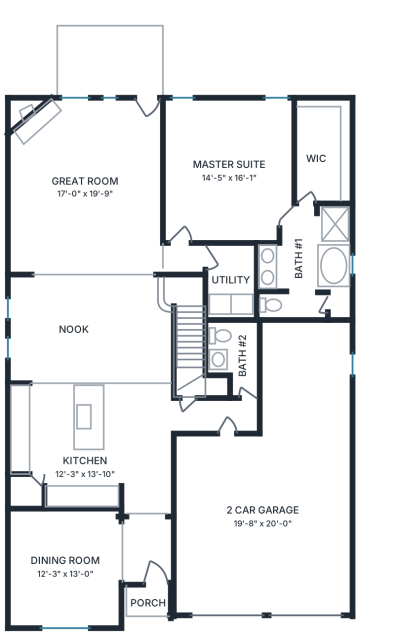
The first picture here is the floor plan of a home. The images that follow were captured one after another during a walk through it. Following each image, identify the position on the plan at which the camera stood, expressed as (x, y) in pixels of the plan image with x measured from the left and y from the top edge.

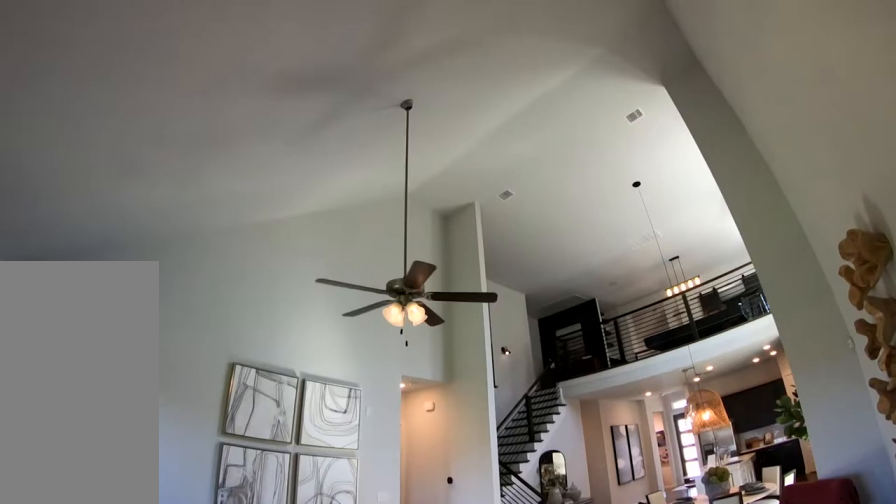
(44, 135)
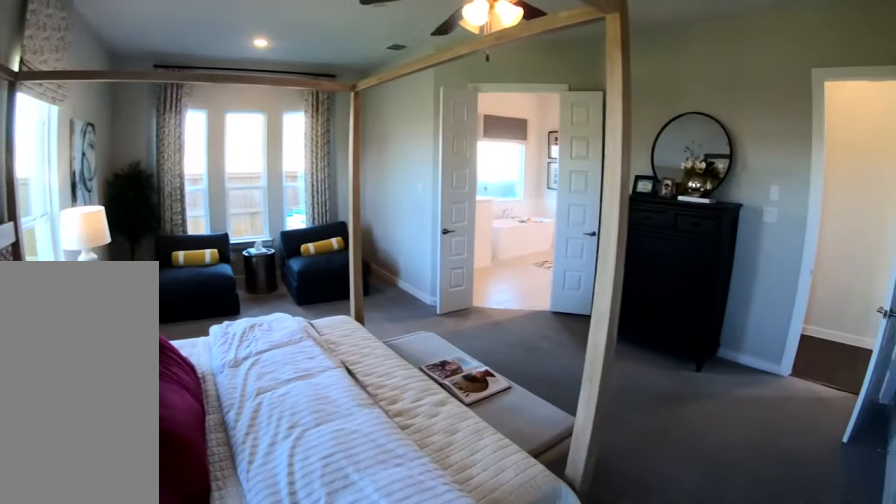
(180, 177)
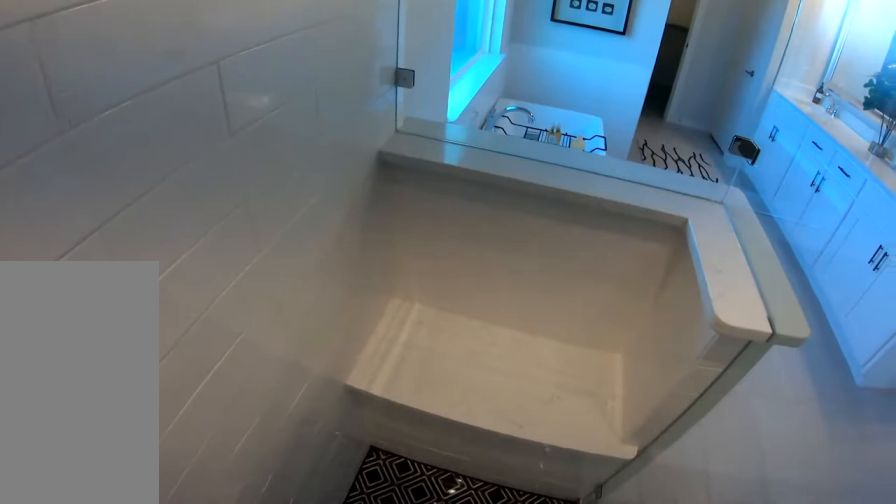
(280, 242)
